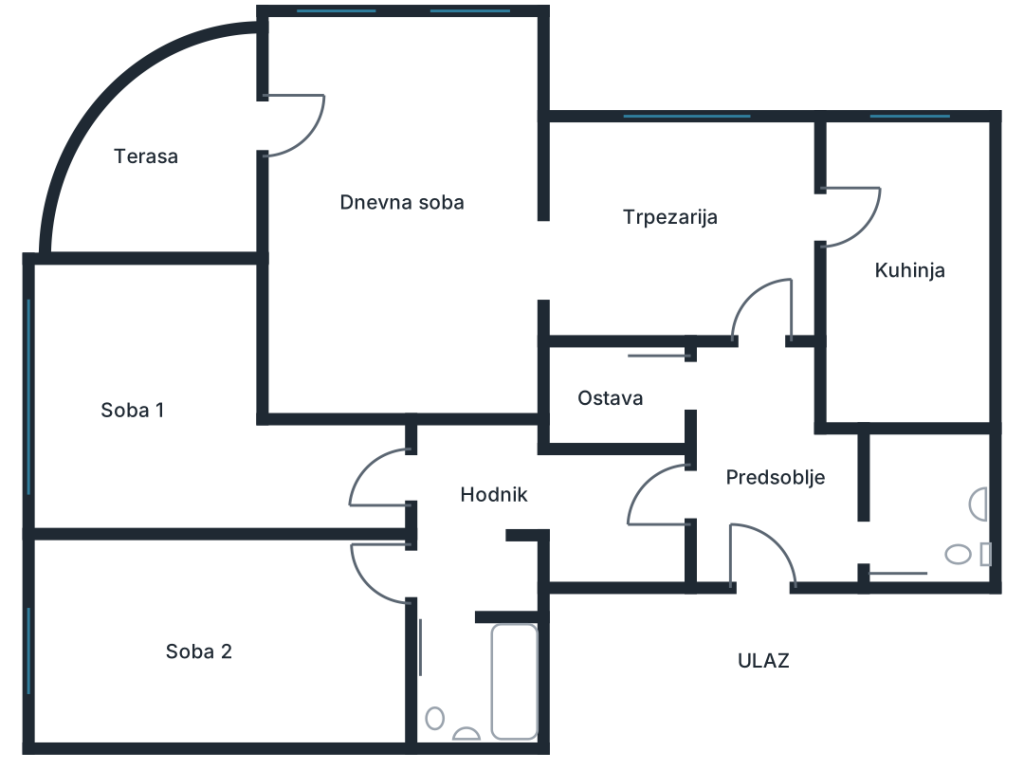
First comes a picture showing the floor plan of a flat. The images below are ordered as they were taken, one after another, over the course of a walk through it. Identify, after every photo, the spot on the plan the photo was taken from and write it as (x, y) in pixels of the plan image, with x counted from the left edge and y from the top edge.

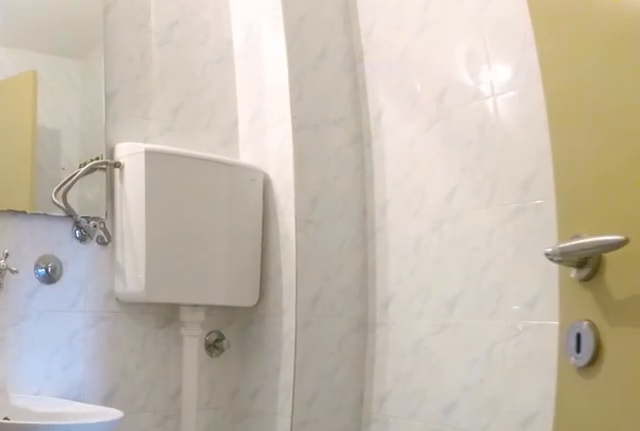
(883, 497)
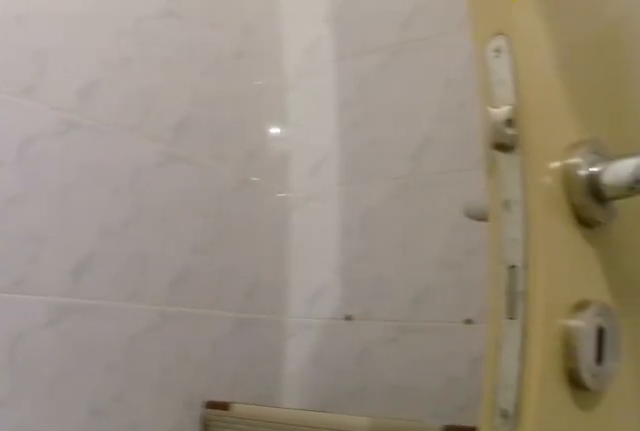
(934, 470)
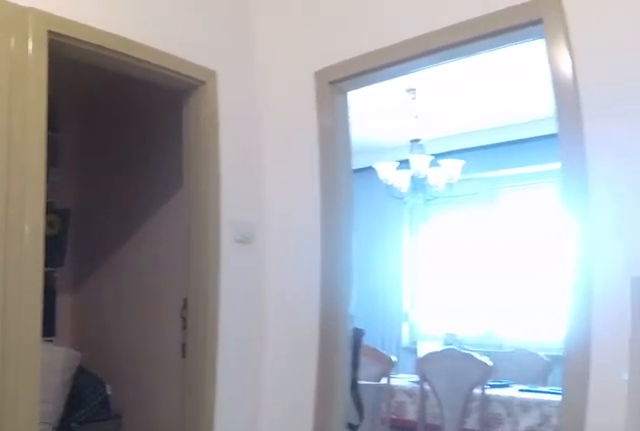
(796, 505)
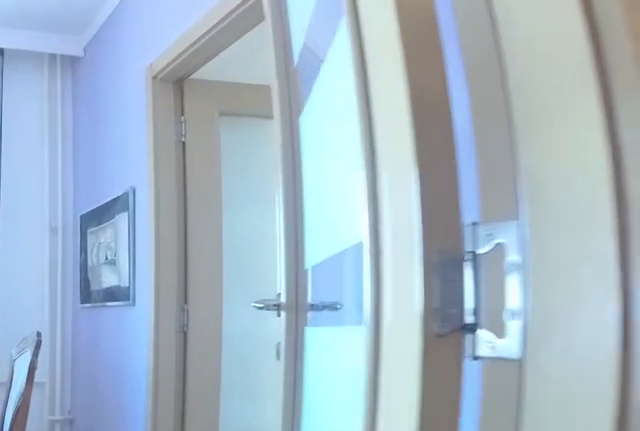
(764, 402)
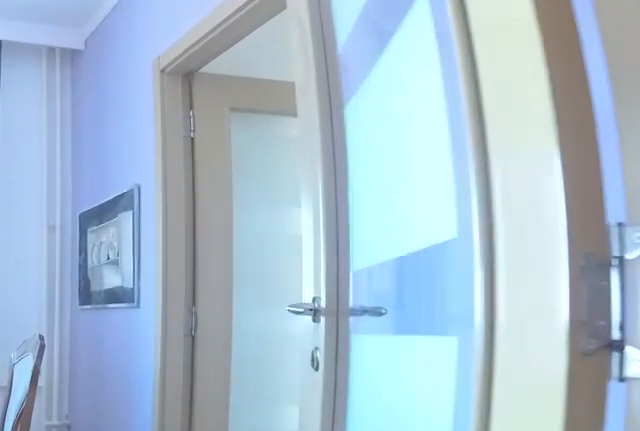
(764, 395)
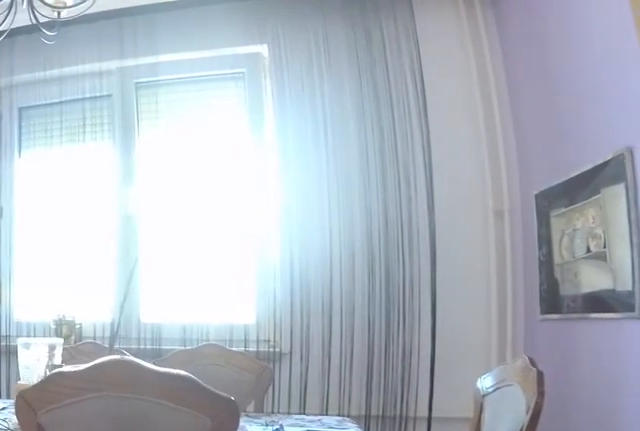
(777, 342)
